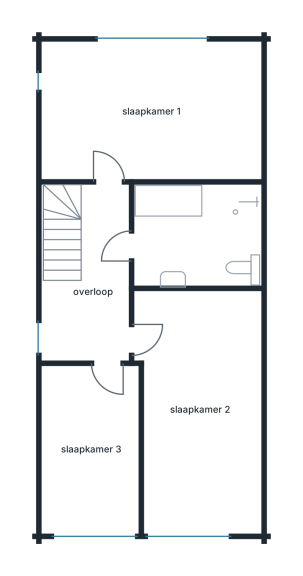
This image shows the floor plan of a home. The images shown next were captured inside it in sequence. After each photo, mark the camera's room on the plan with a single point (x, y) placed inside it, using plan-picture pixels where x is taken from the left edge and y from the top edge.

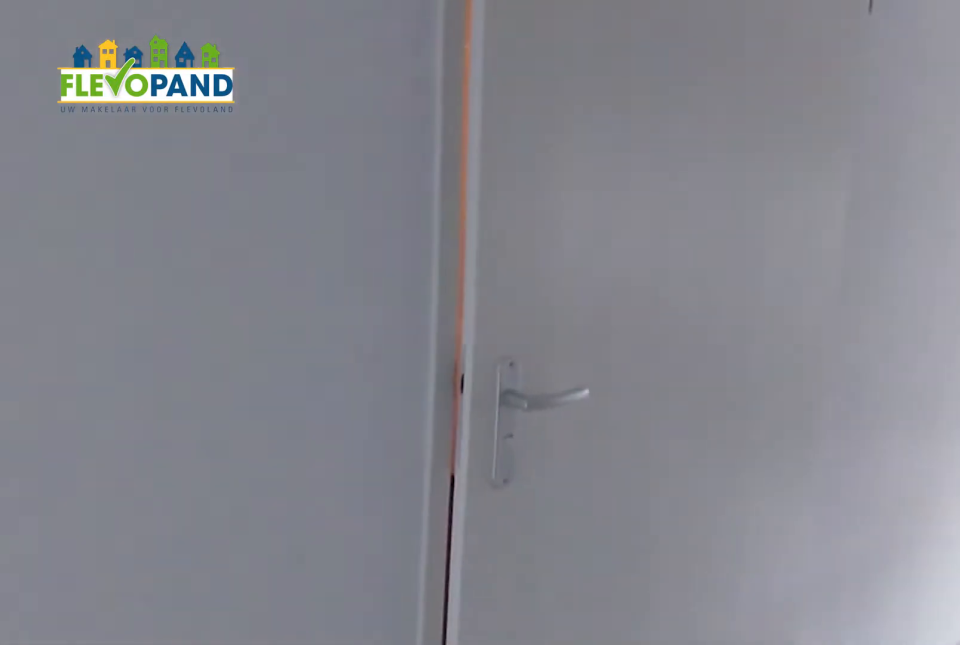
(94, 287)
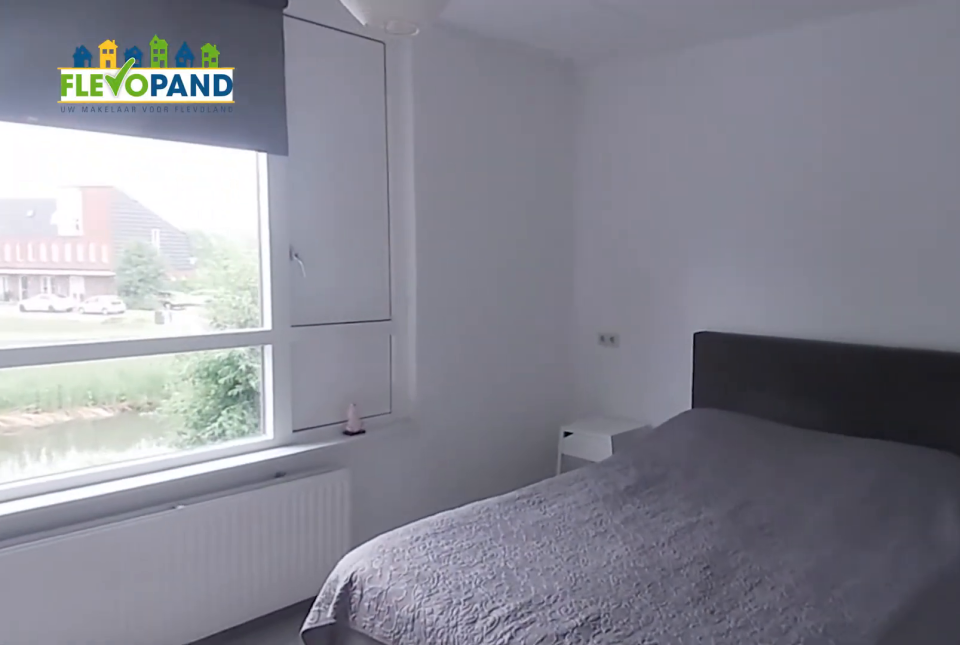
(152, 111)
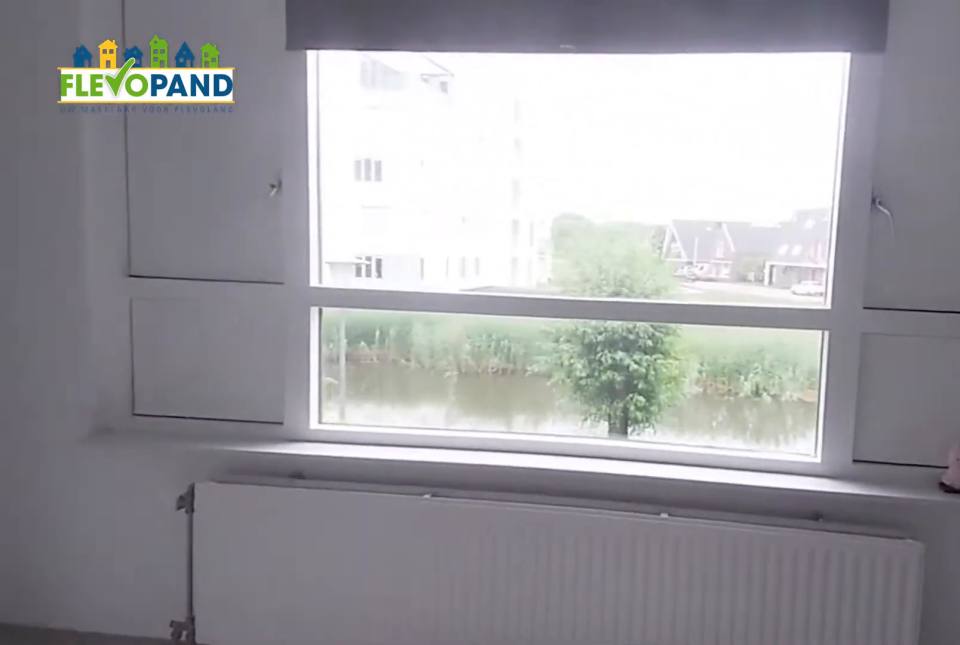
(152, 111)
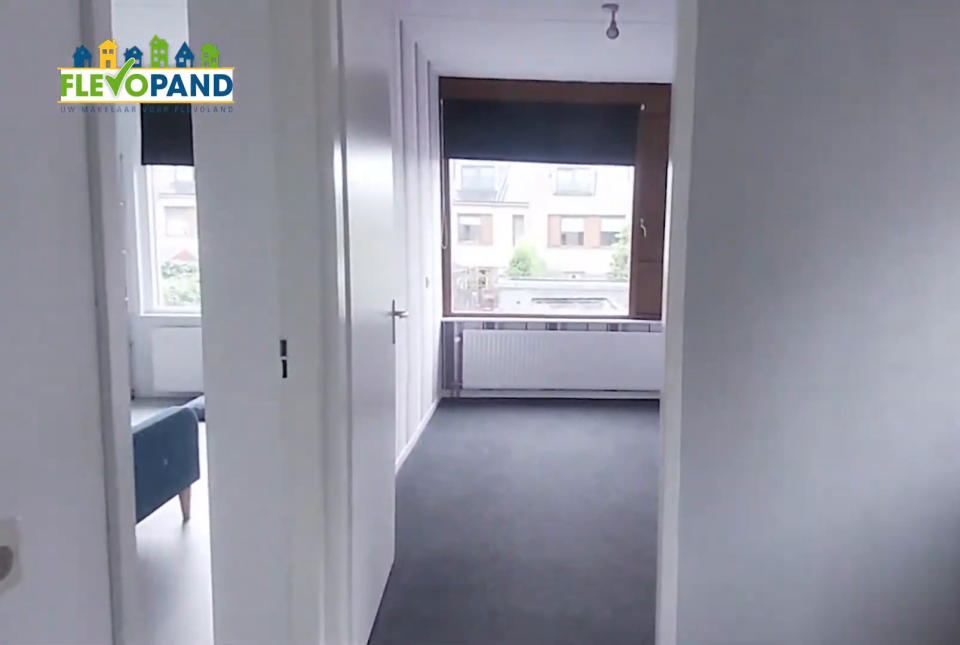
(96, 286)
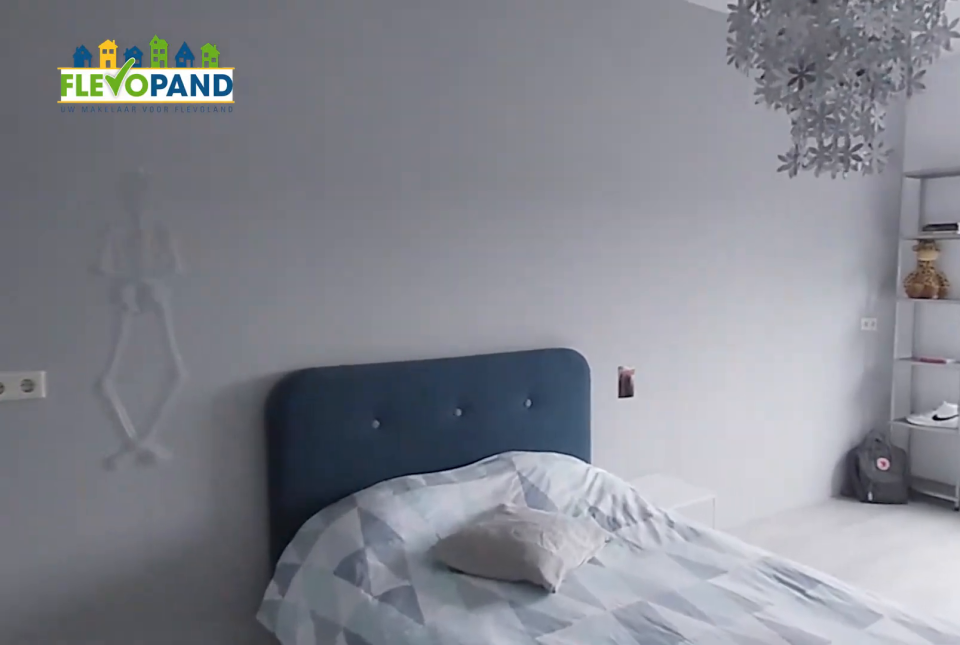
(139, 325)
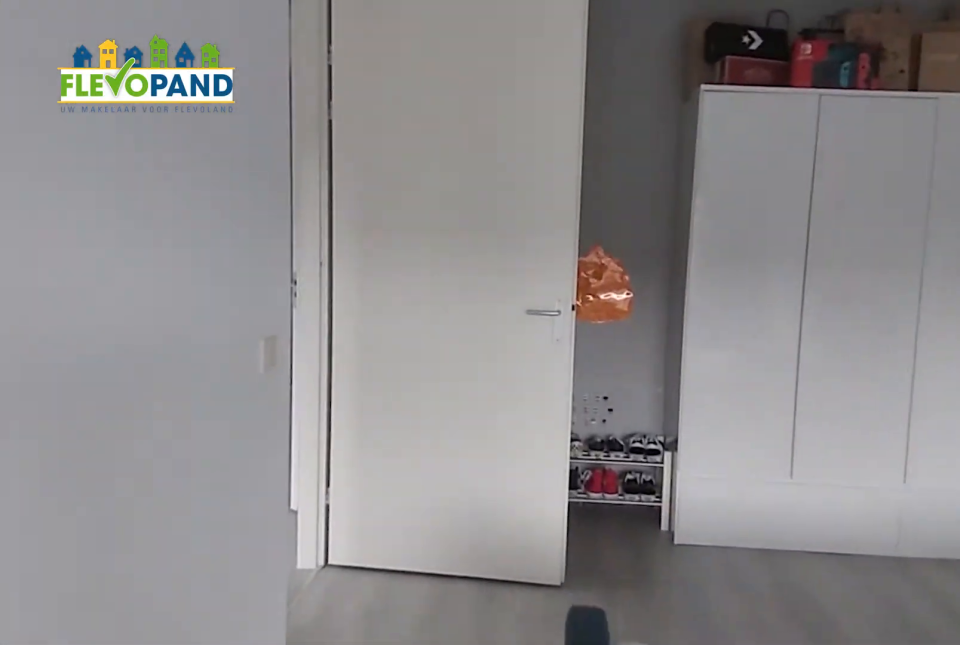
(139, 325)
